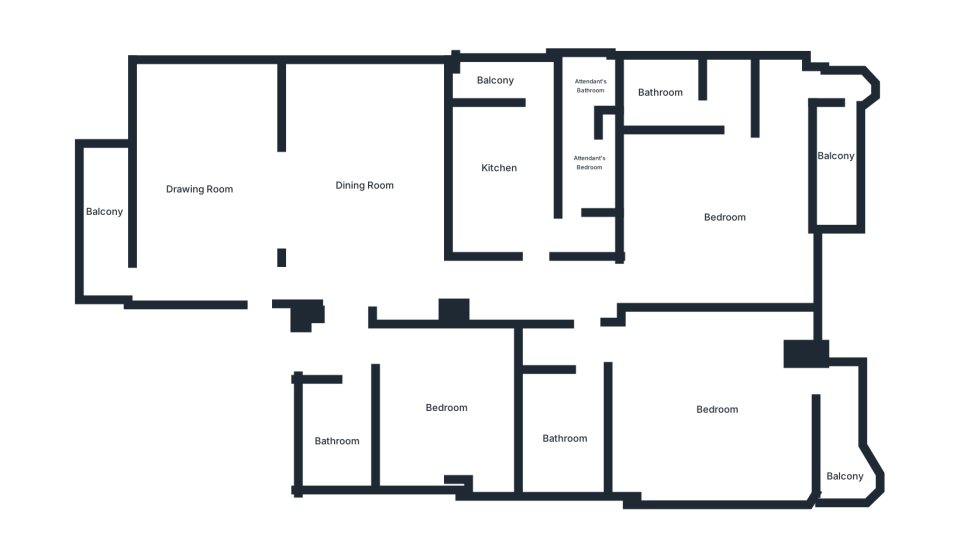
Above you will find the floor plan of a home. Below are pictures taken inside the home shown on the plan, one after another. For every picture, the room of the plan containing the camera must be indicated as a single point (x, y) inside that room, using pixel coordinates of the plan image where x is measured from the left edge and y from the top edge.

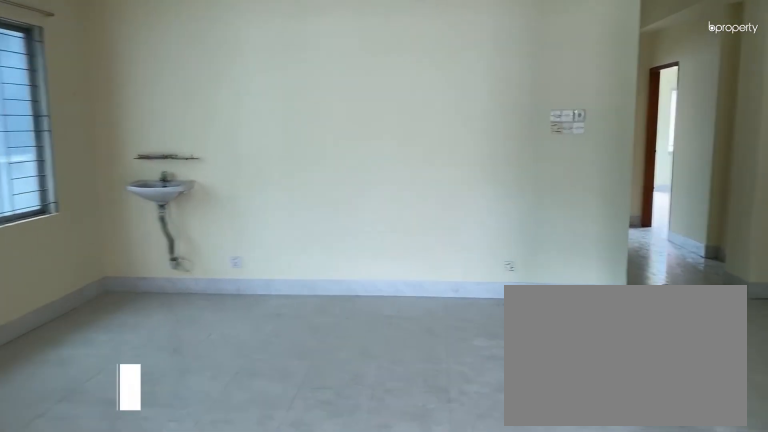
(368, 184)
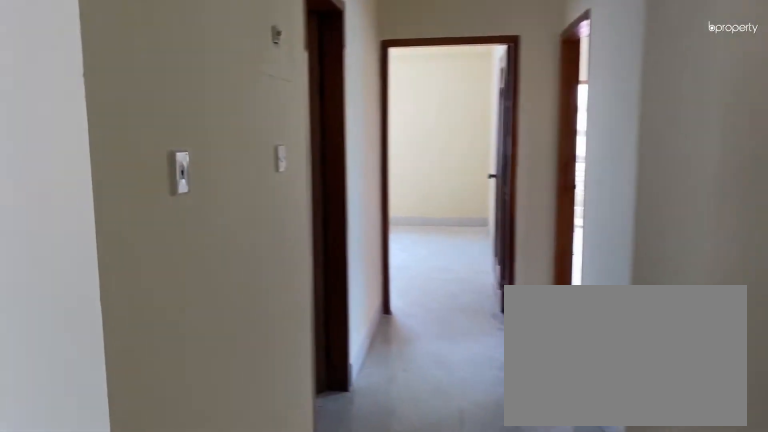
(368, 184)
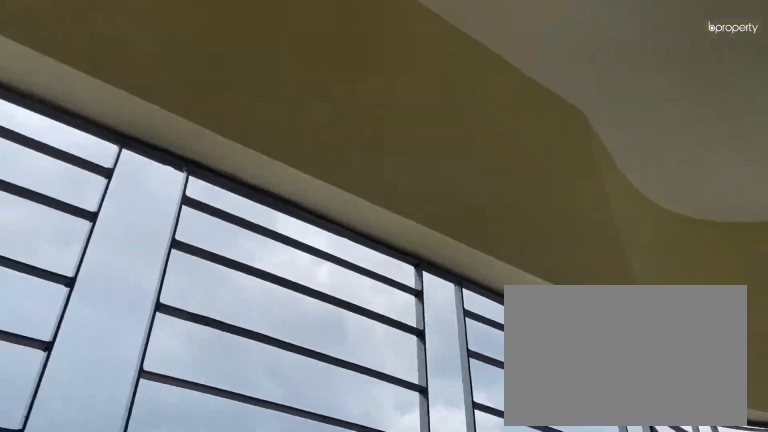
(836, 442)
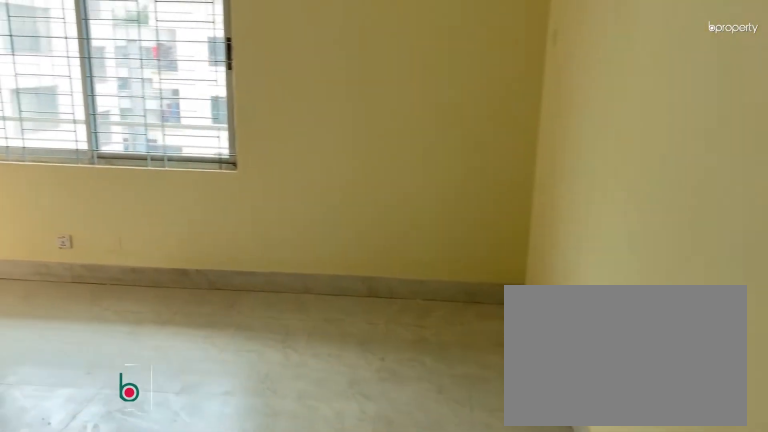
(717, 217)
